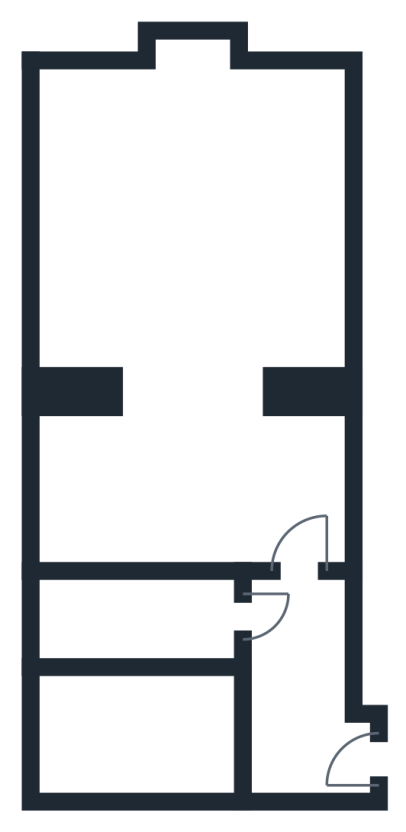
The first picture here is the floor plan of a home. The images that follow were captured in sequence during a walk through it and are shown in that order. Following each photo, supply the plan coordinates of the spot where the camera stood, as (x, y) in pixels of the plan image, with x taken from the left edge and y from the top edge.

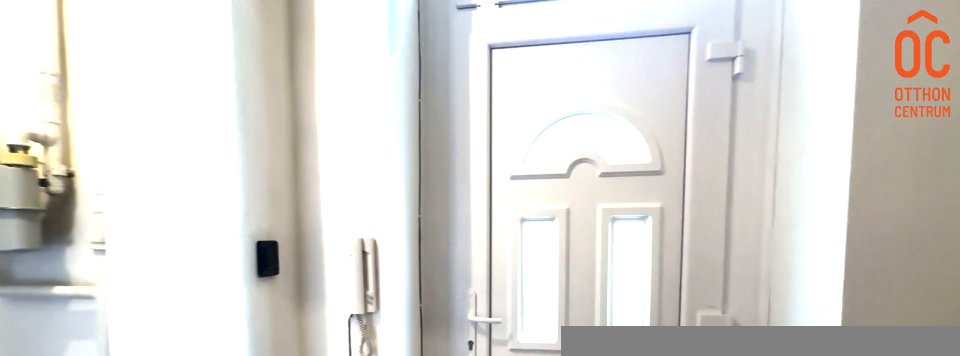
(248, 728)
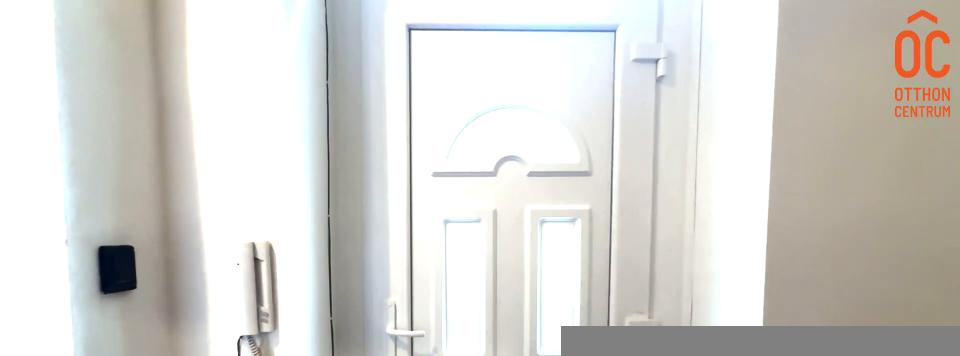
(270, 728)
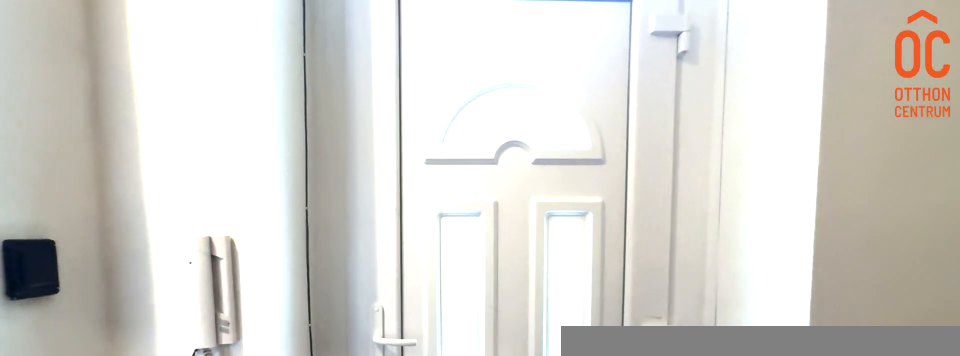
(293, 728)
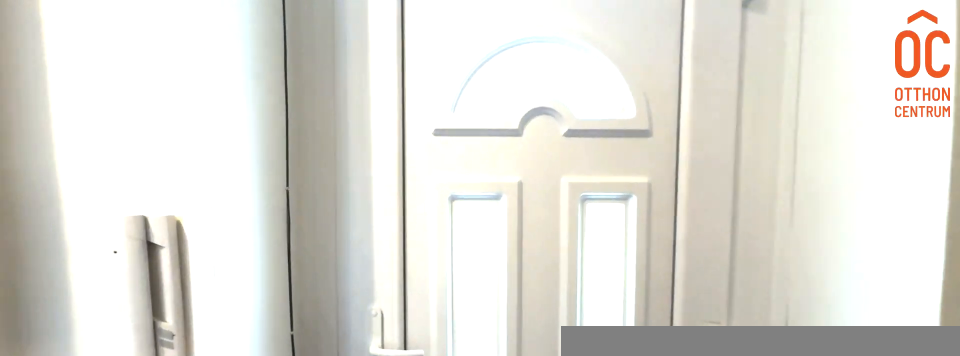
(297, 728)
